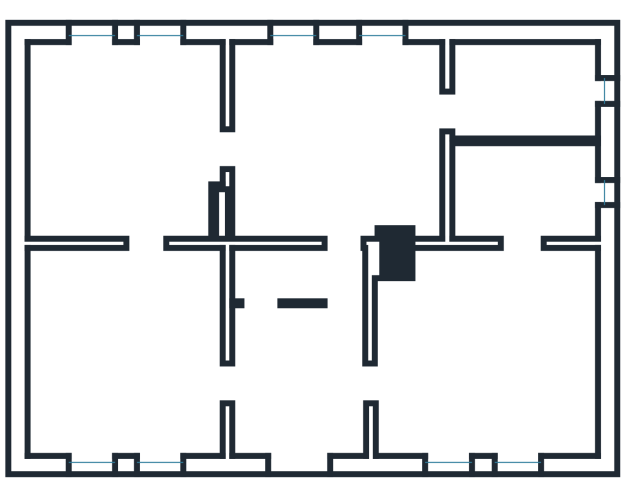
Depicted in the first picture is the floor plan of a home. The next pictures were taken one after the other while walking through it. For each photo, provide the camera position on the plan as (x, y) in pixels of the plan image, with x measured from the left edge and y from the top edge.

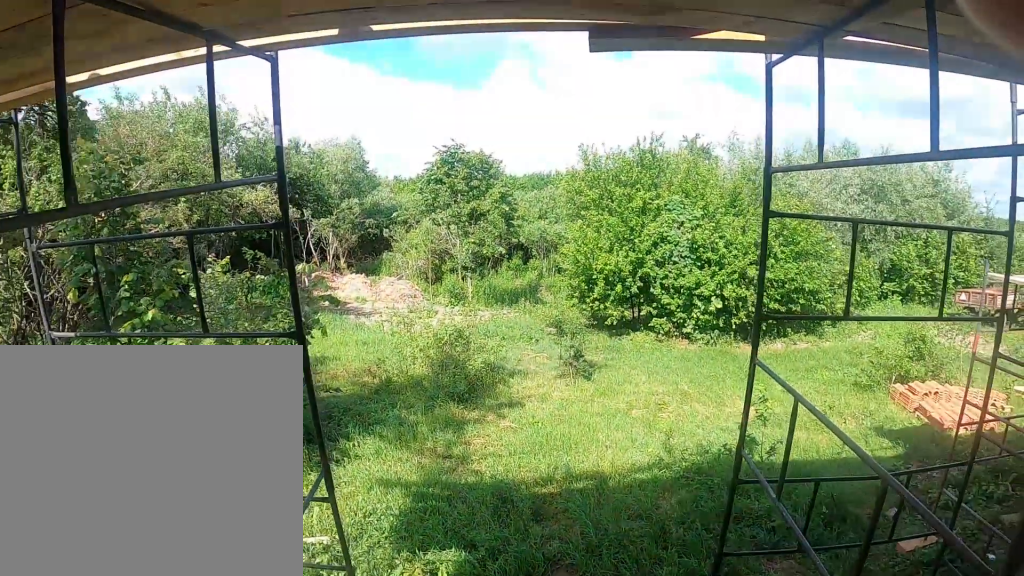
(94, 77)
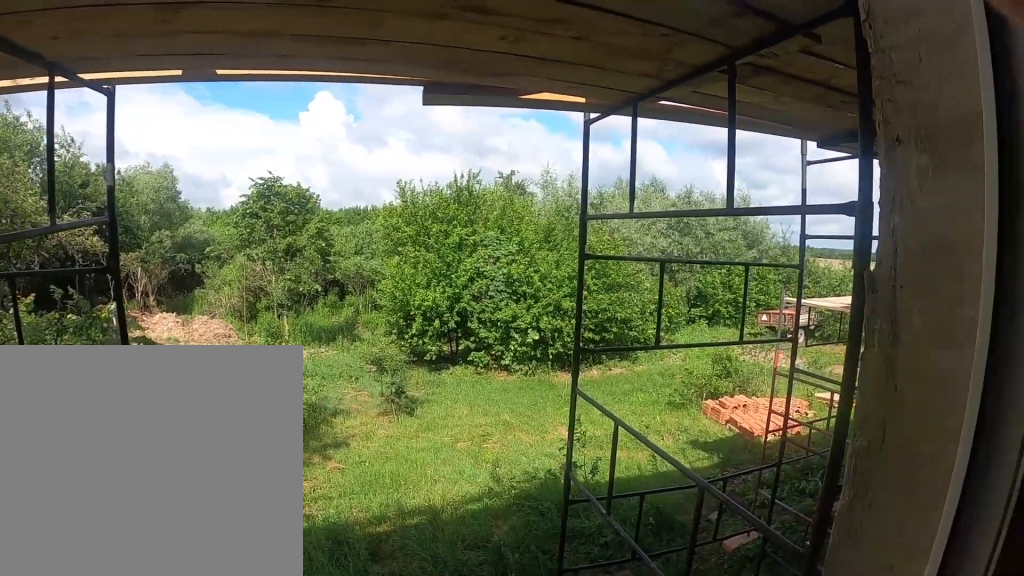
(134, 99)
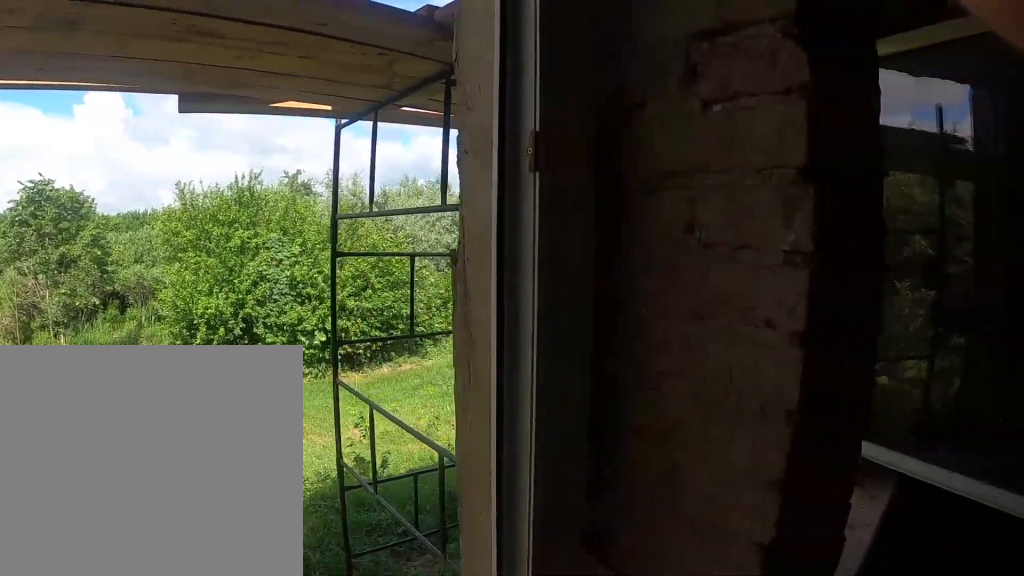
(143, 107)
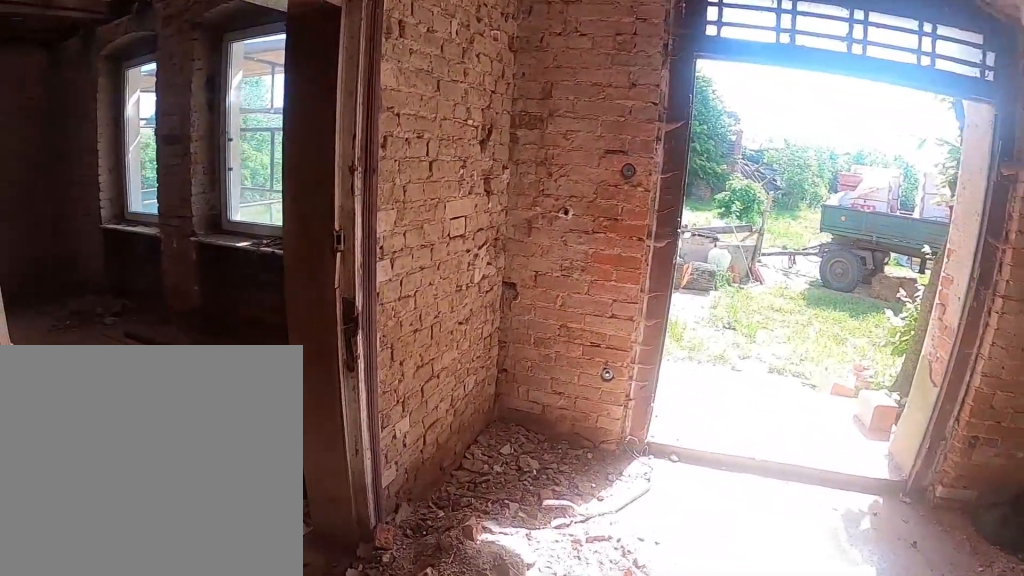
(332, 350)
